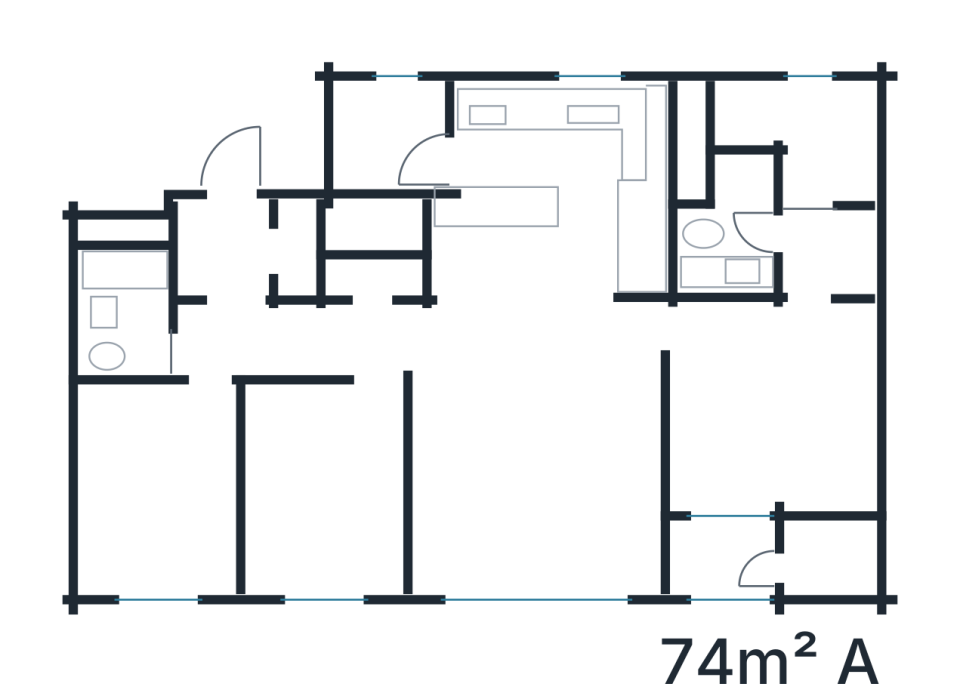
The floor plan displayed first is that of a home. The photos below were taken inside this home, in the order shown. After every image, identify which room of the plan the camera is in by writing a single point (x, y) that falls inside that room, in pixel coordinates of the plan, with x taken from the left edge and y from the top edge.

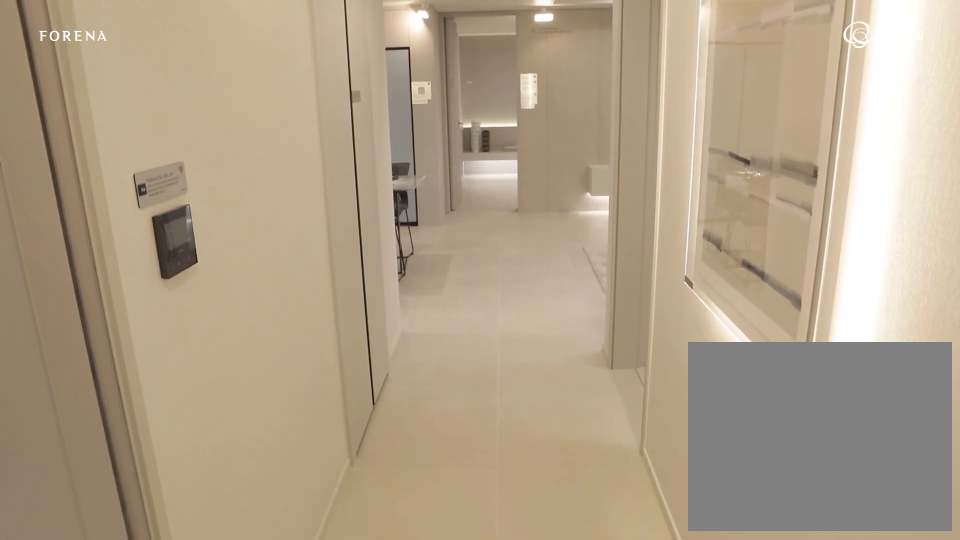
(342, 340)
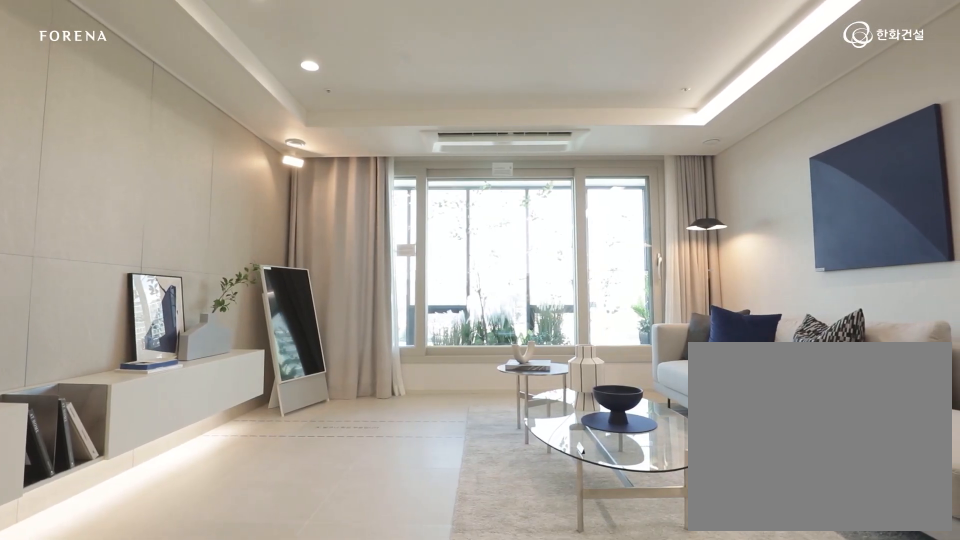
(544, 462)
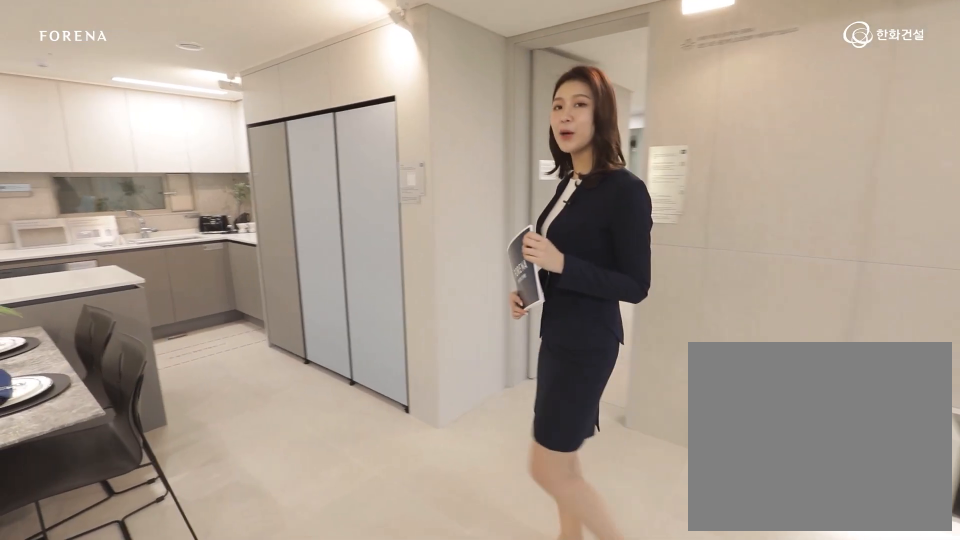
(527, 269)
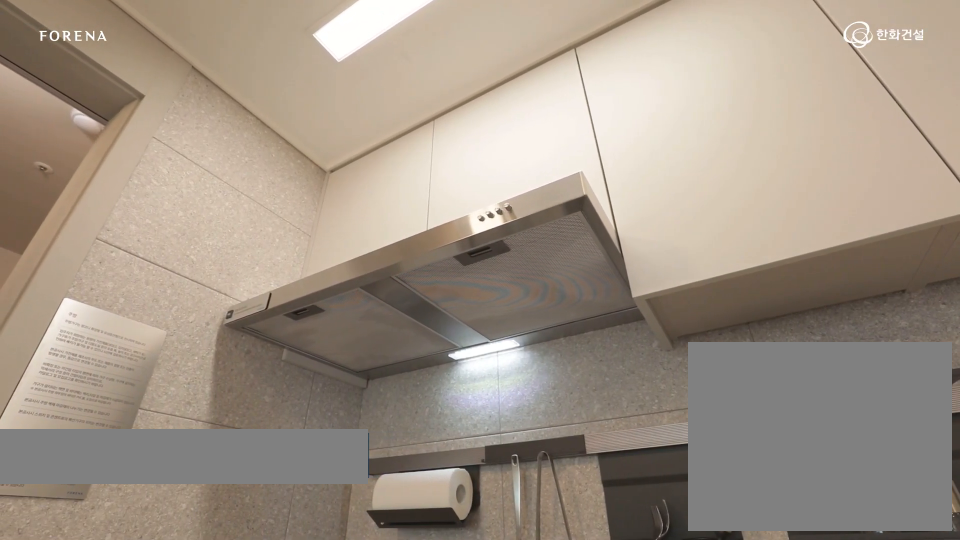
(527, 269)
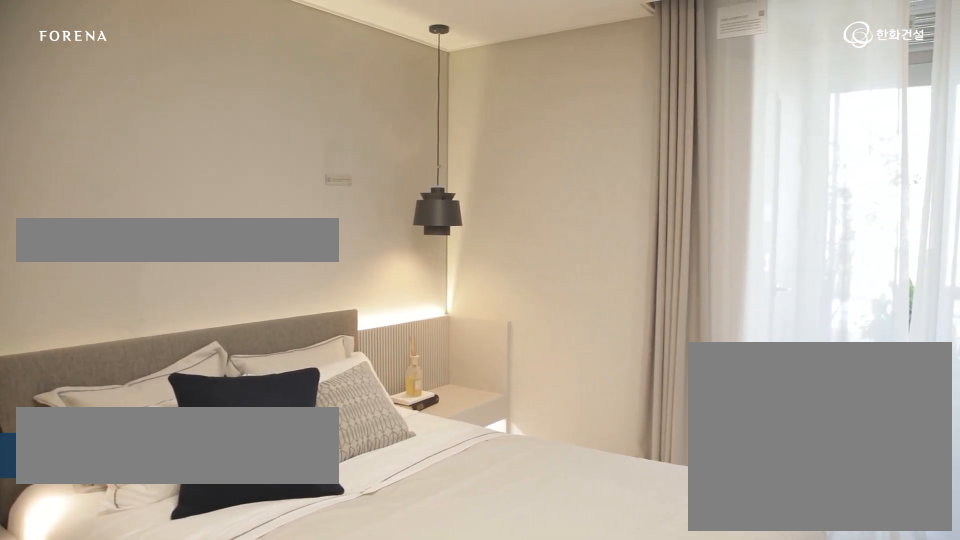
(775, 395)
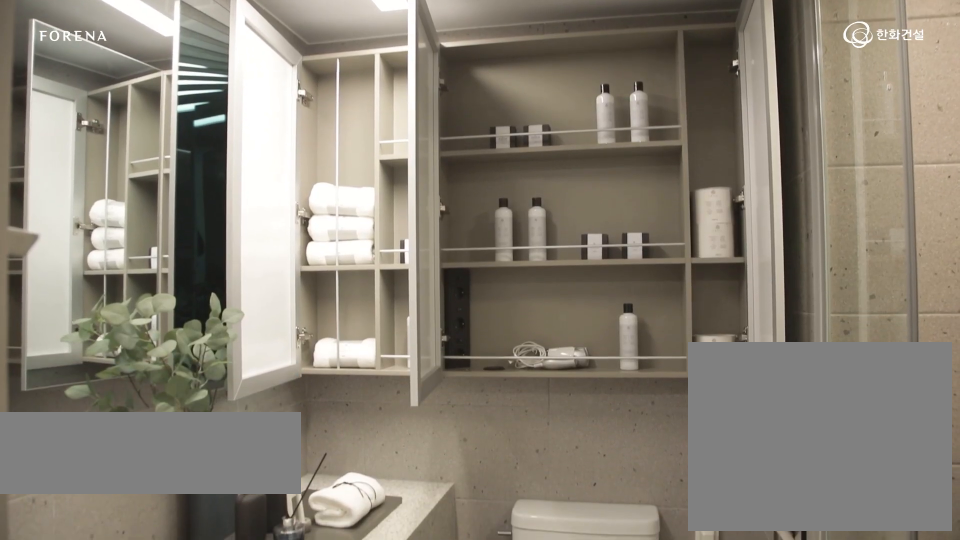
(762, 235)
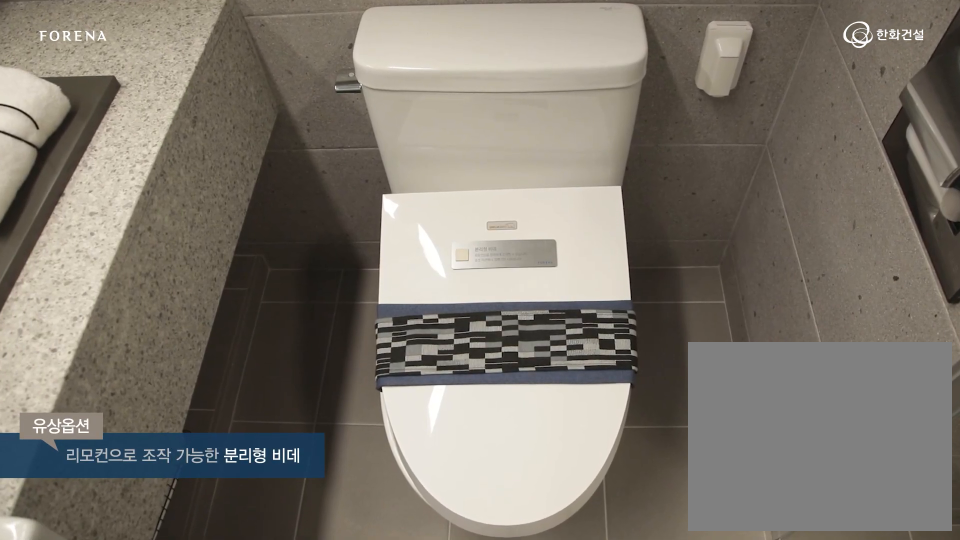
(762, 235)
